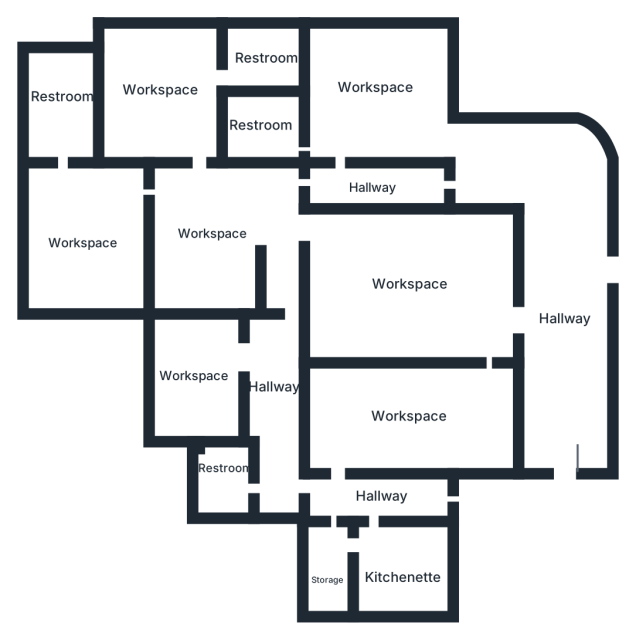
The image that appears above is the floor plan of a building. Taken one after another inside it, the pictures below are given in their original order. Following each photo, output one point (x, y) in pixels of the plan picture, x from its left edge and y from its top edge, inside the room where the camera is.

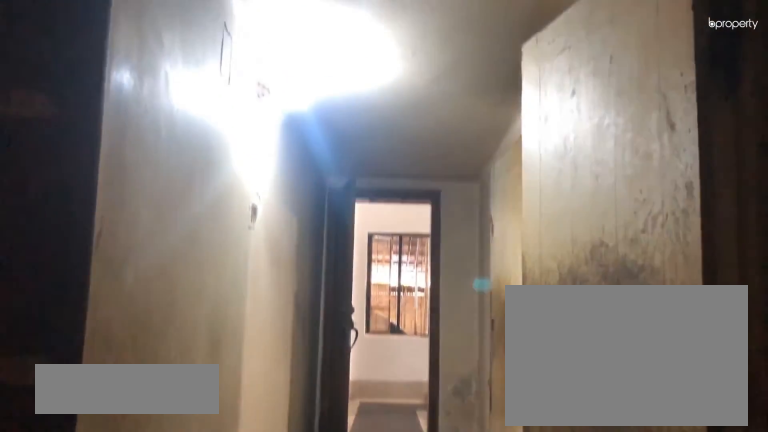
(379, 494)
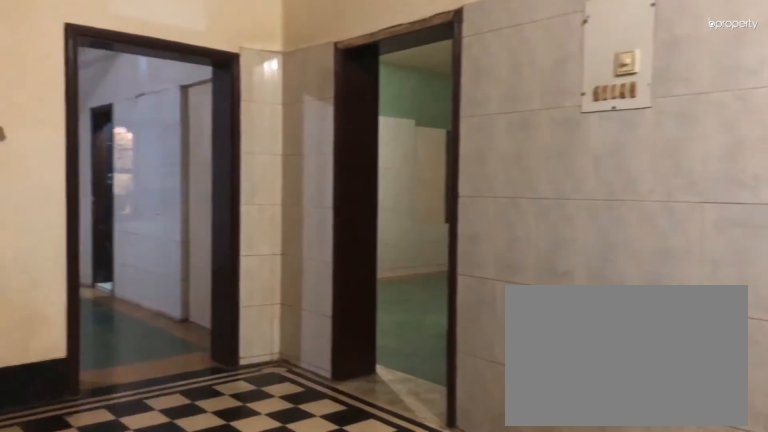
(219, 245)
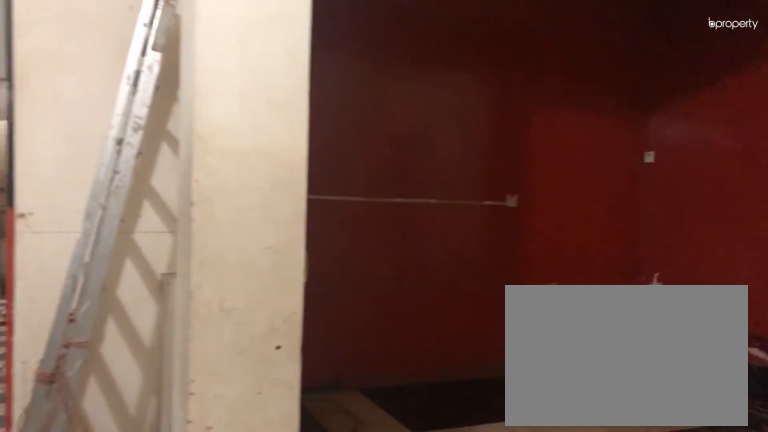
(219, 245)
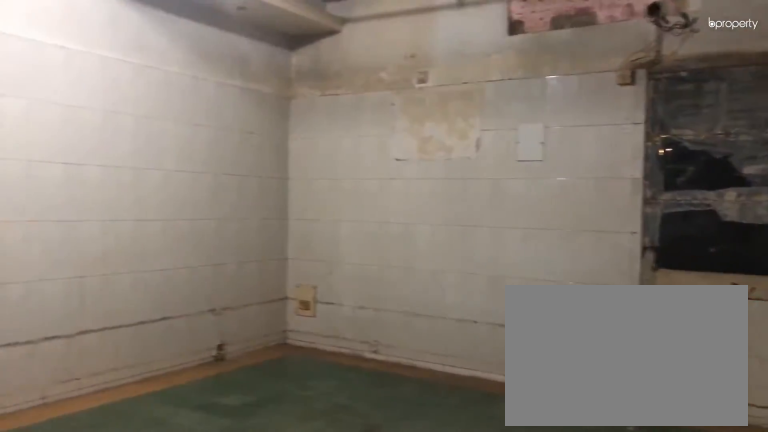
(85, 233)
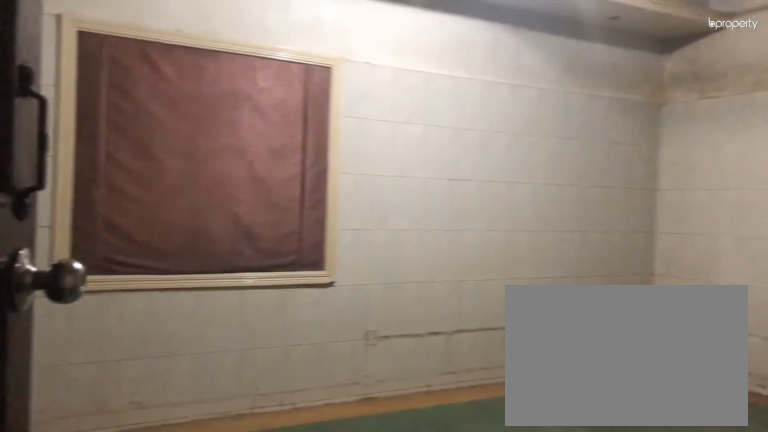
(85, 233)
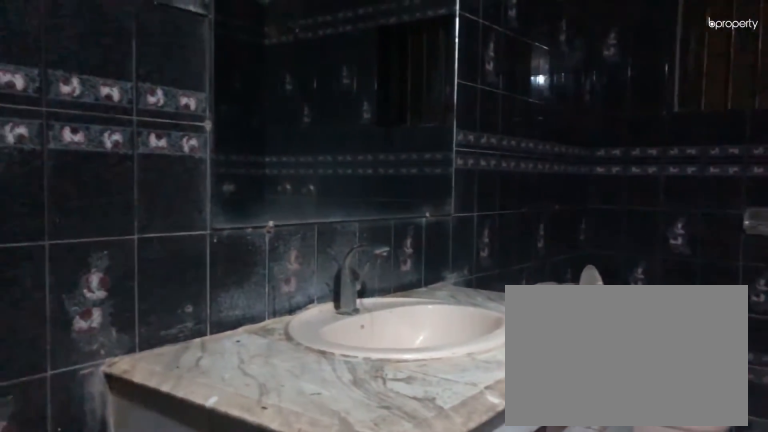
(59, 101)
